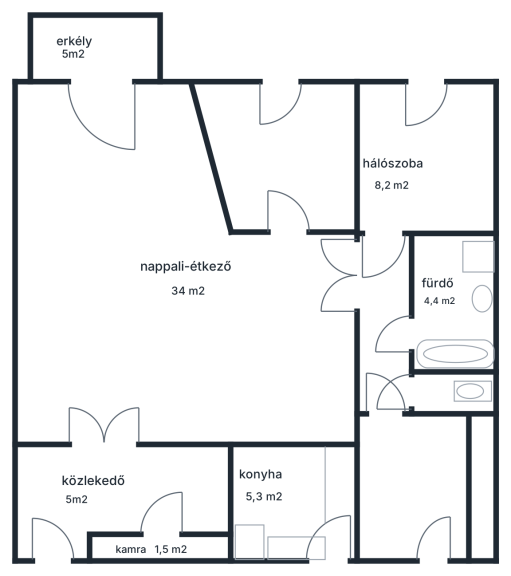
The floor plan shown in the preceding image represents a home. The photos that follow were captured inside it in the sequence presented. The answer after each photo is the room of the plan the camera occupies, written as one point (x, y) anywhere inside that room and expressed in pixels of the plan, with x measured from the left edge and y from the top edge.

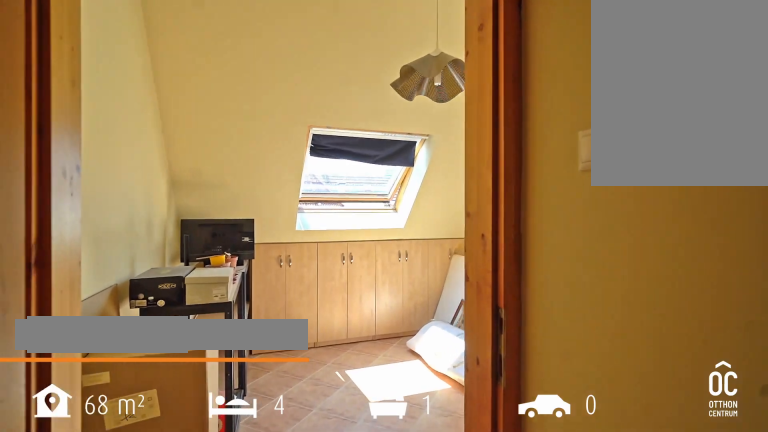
(389, 329)
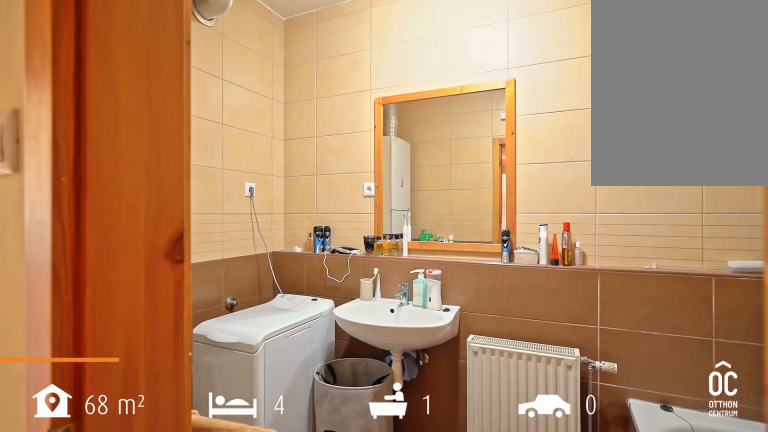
(451, 291)
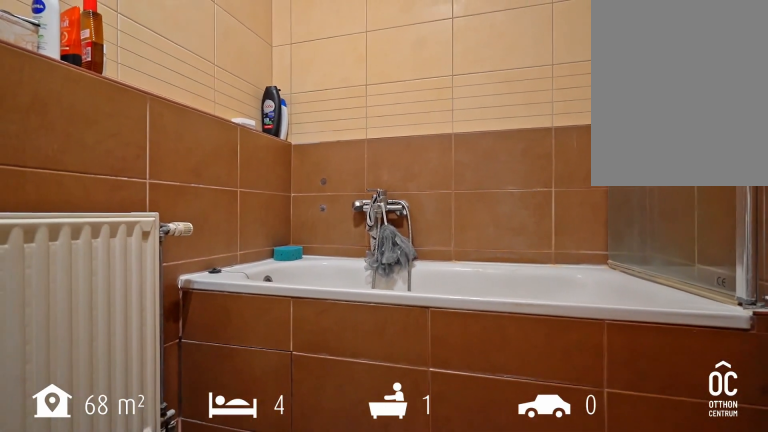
(452, 291)
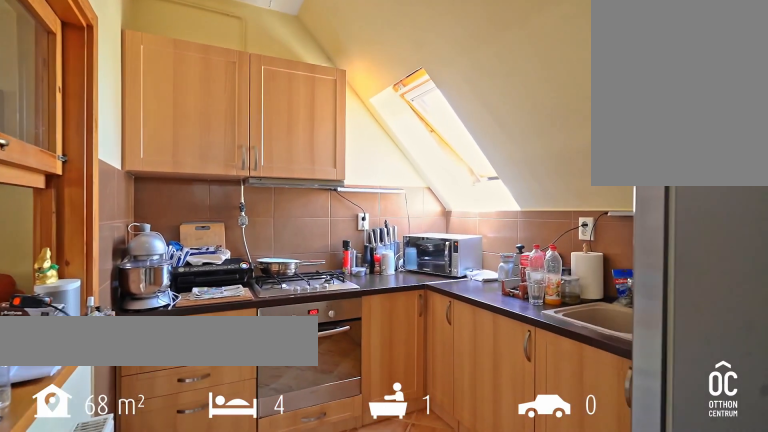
(290, 501)
